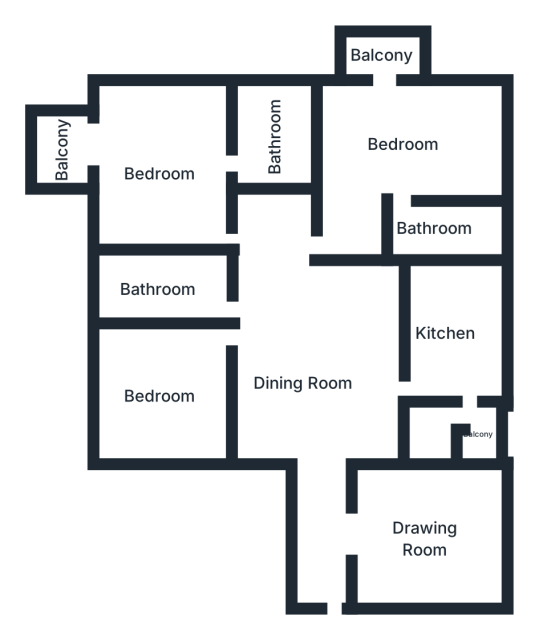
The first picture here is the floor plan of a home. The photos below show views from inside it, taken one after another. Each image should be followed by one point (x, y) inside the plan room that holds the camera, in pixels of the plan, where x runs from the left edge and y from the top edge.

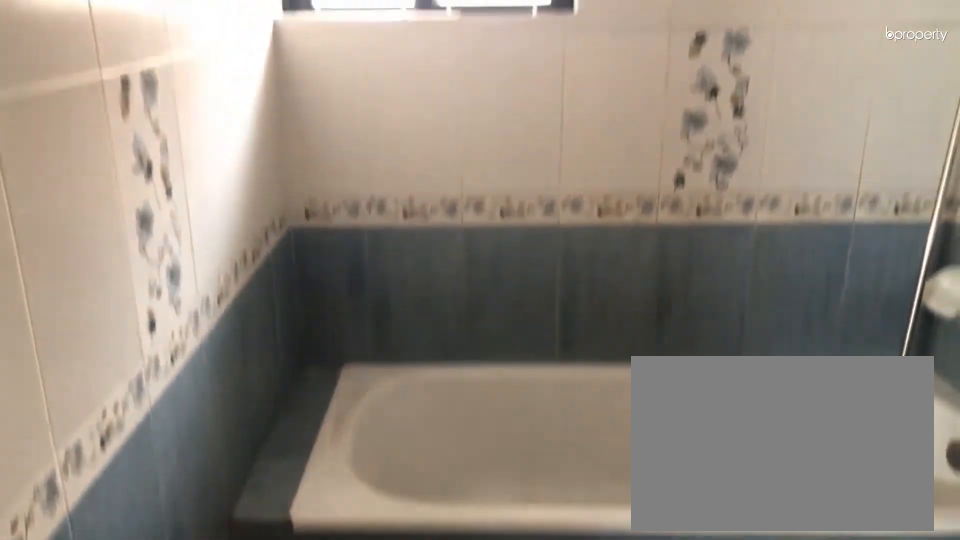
(271, 137)
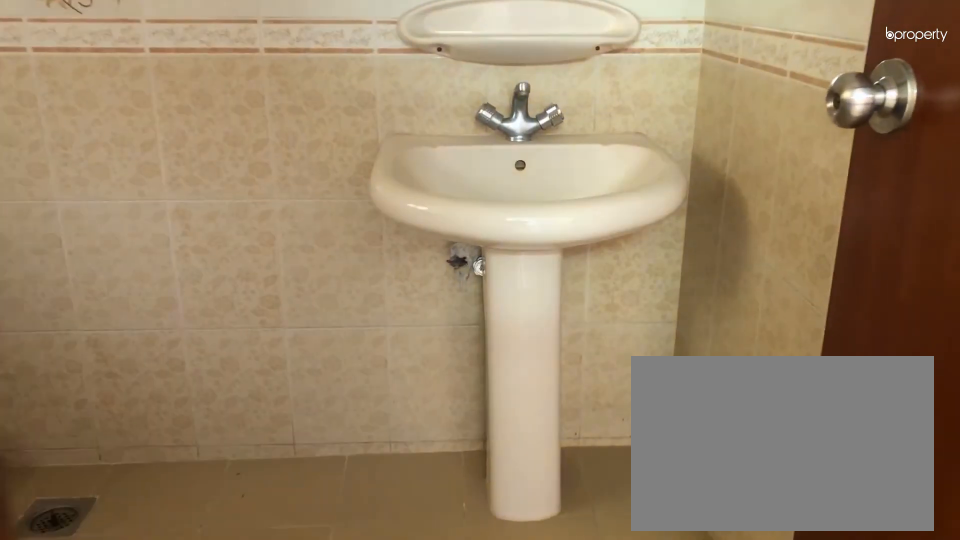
(445, 225)
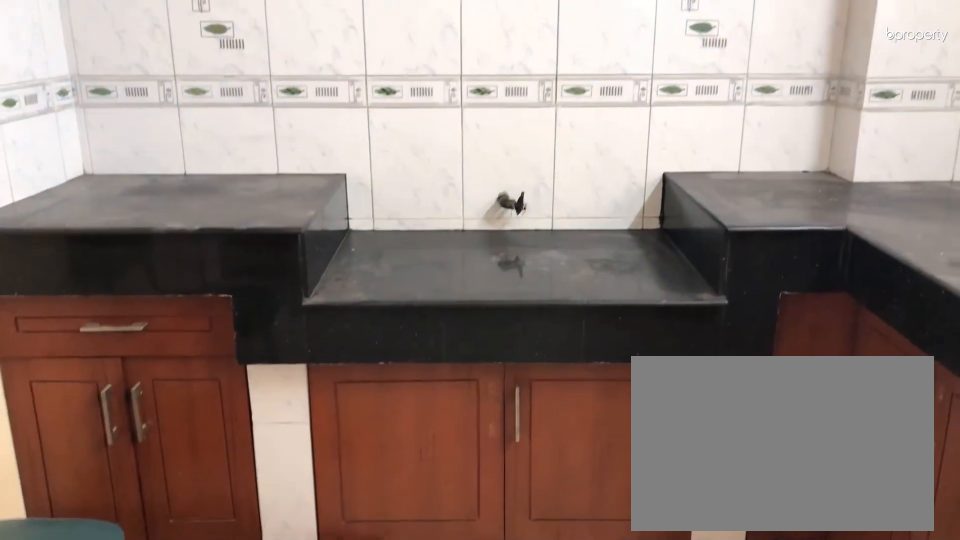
(445, 337)
